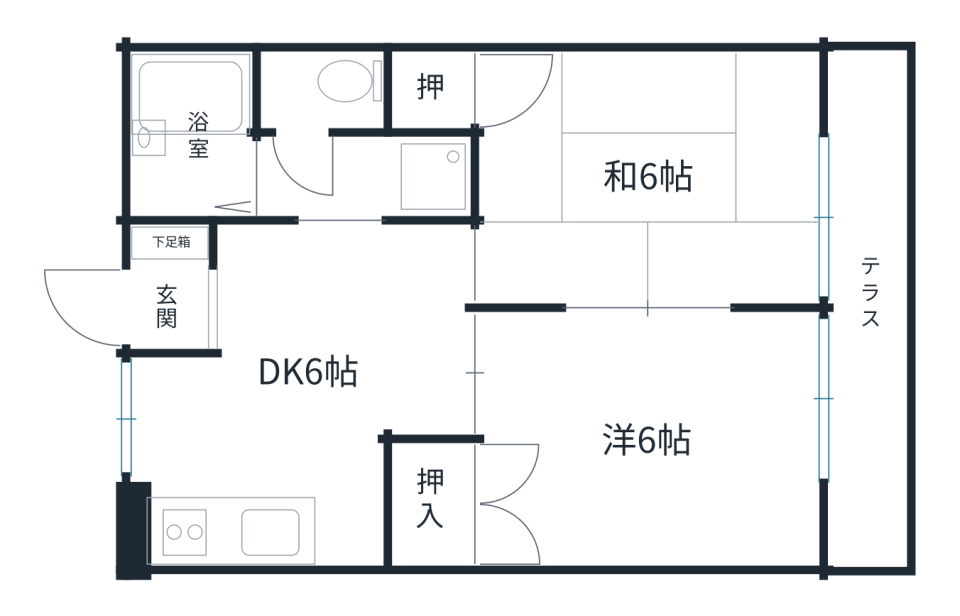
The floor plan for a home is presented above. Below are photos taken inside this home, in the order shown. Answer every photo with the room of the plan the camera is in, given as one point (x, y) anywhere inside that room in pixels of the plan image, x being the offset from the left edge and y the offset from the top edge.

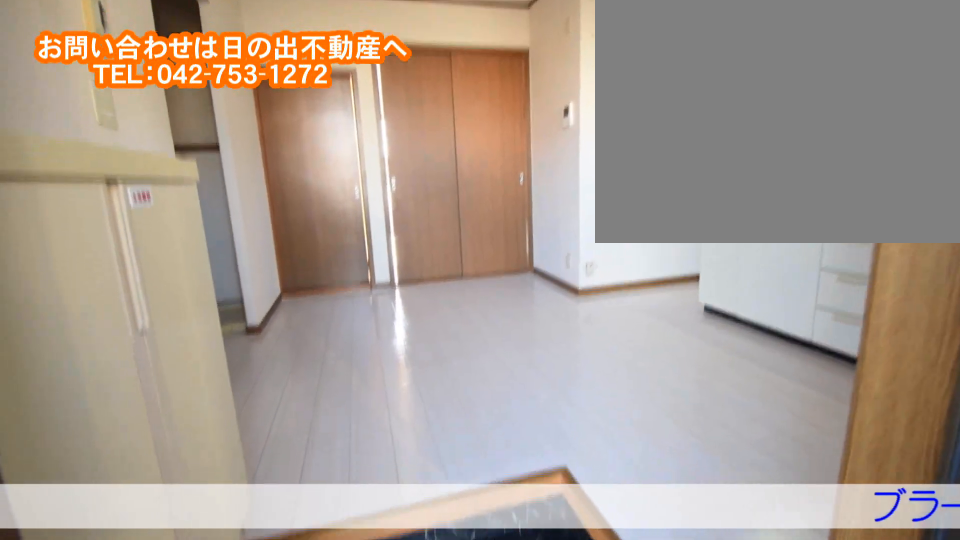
(210, 305)
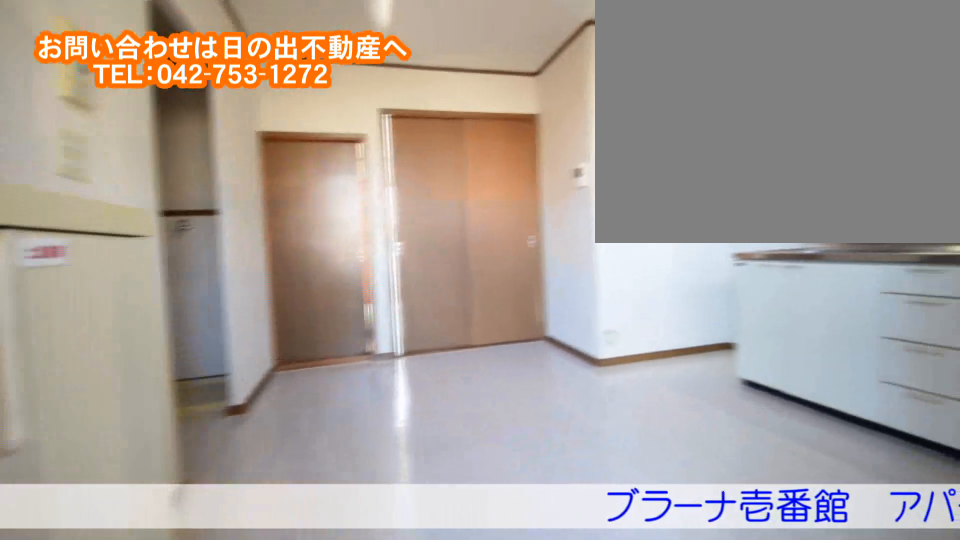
(208, 305)
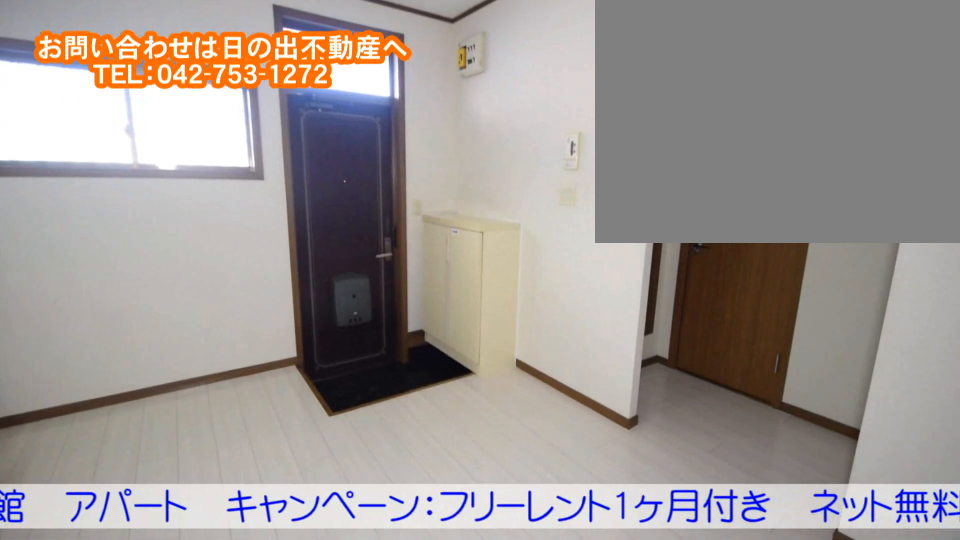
(315, 412)
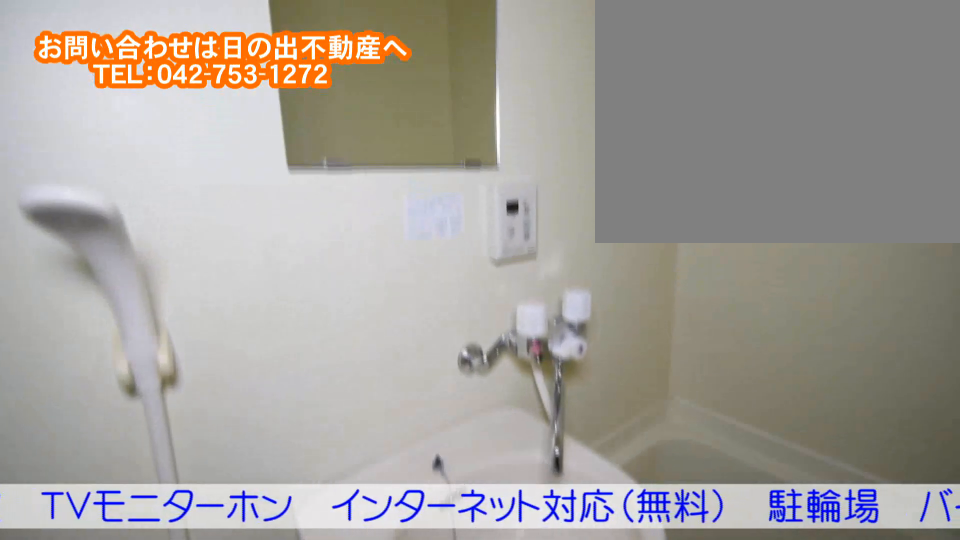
(194, 158)
